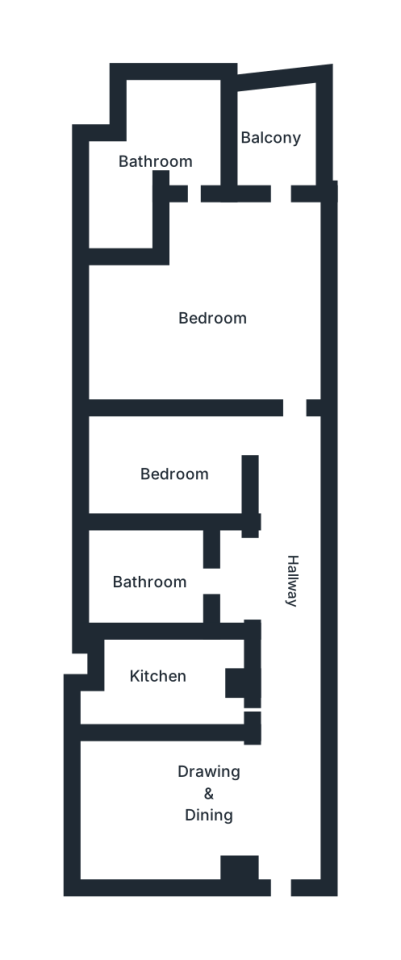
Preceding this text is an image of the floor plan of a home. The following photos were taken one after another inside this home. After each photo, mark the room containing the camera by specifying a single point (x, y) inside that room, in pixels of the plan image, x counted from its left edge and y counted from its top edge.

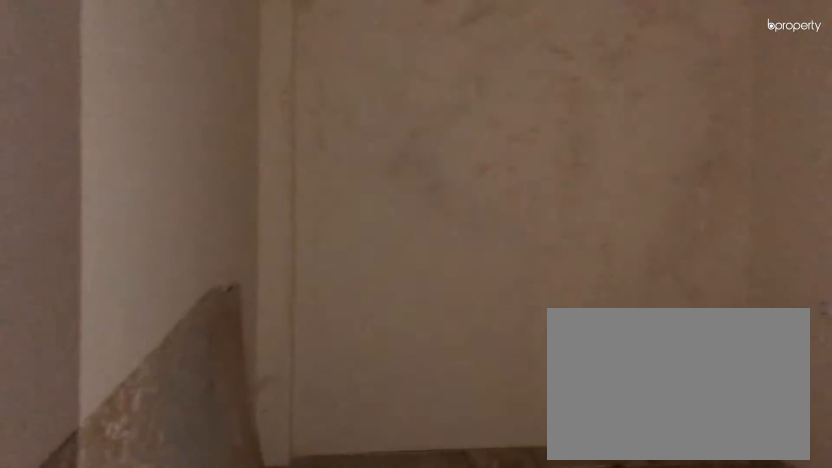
(209, 785)
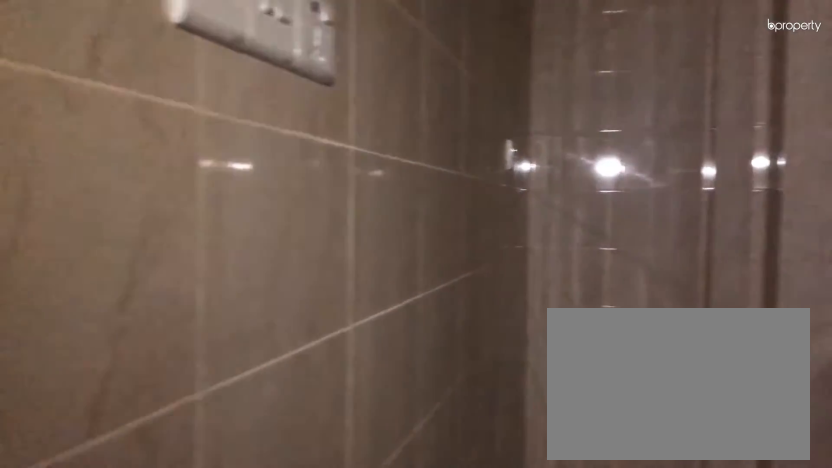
(164, 679)
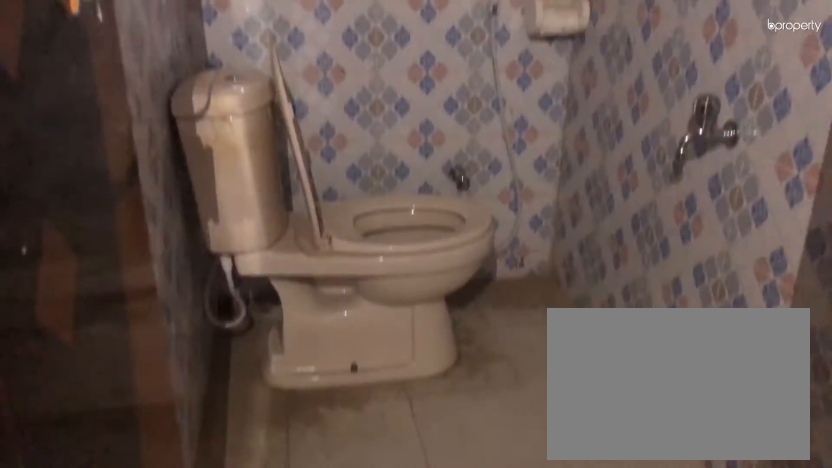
(149, 580)
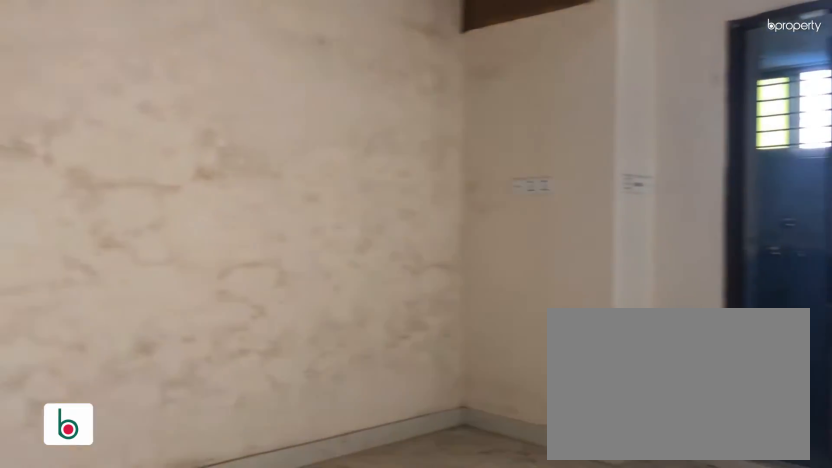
(211, 316)
